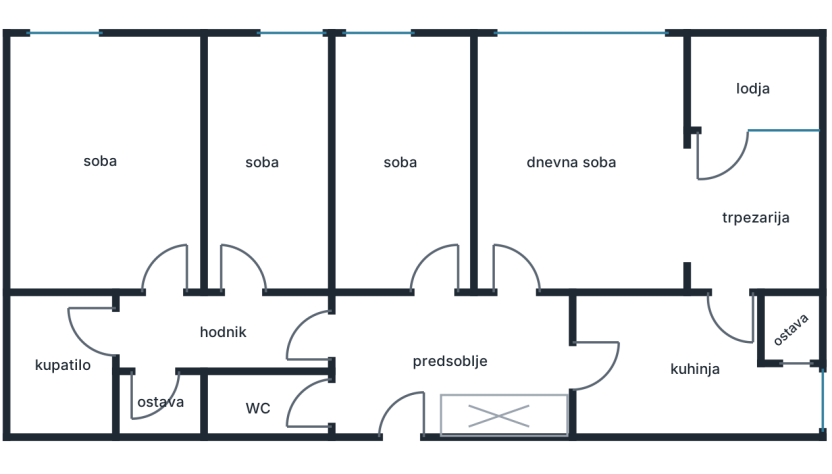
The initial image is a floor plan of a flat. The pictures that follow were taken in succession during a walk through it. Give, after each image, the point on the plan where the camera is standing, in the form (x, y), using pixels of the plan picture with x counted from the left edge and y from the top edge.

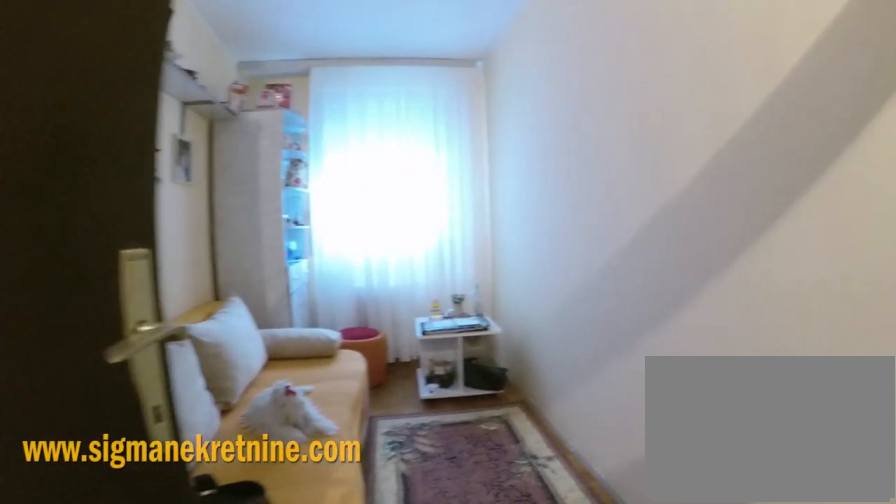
(282, 294)
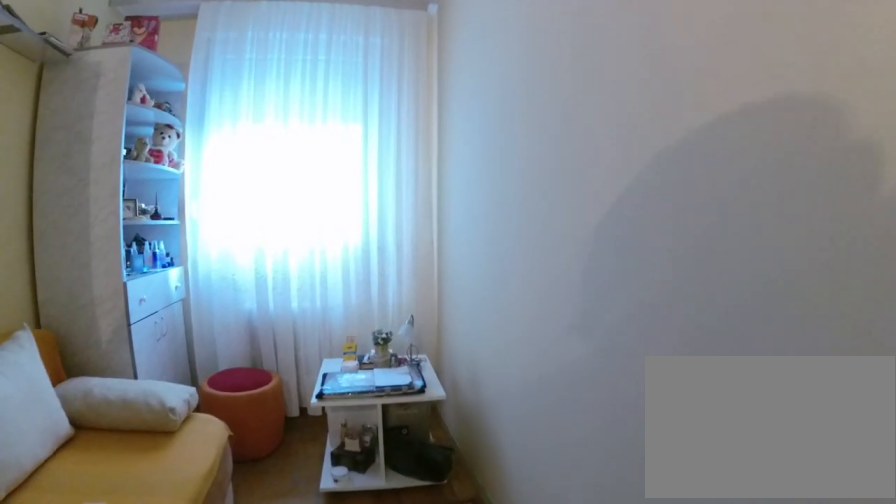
(282, 218)
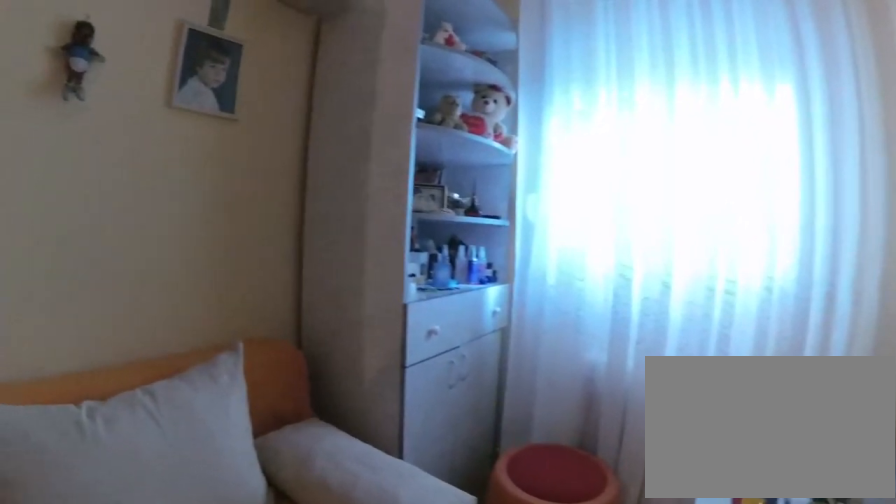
(290, 163)
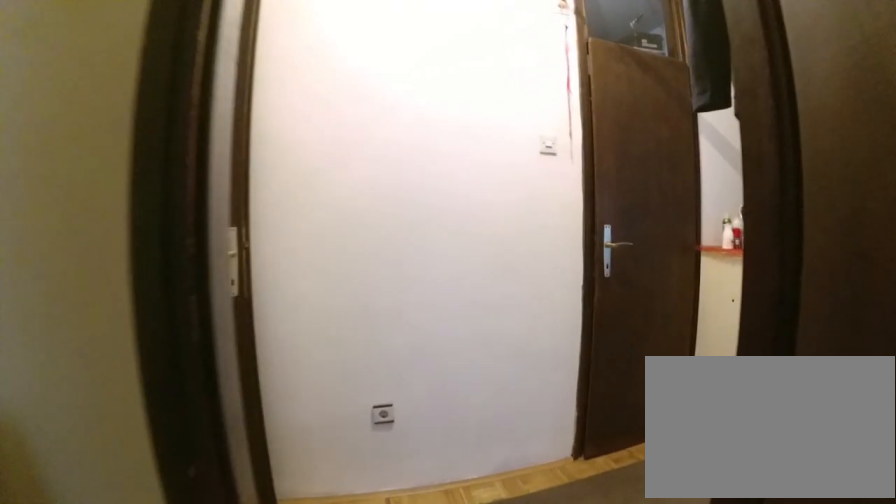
(259, 233)
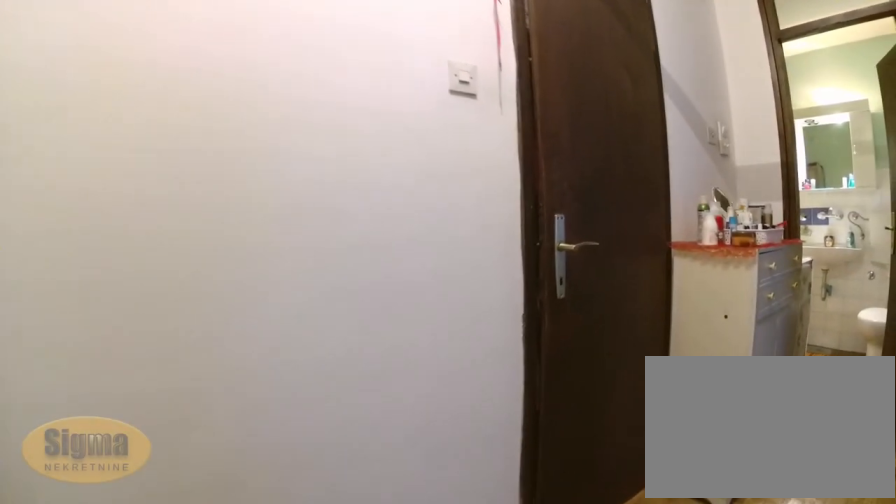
(268, 284)
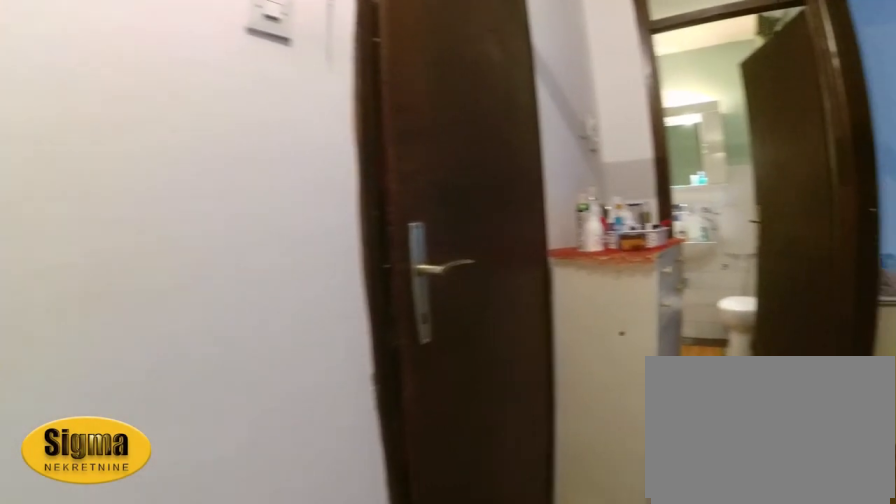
(275, 315)
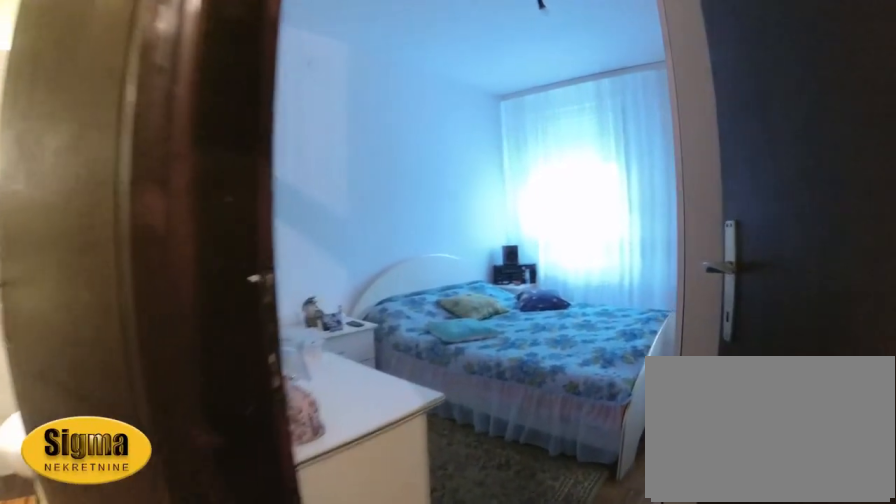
(180, 327)
